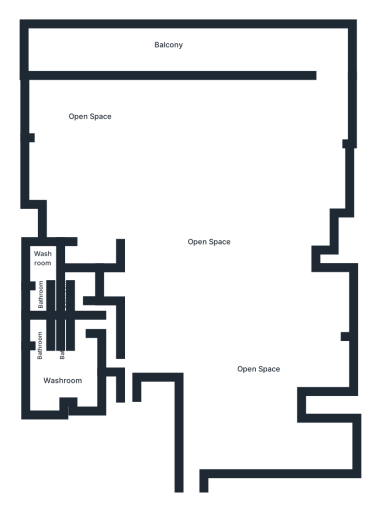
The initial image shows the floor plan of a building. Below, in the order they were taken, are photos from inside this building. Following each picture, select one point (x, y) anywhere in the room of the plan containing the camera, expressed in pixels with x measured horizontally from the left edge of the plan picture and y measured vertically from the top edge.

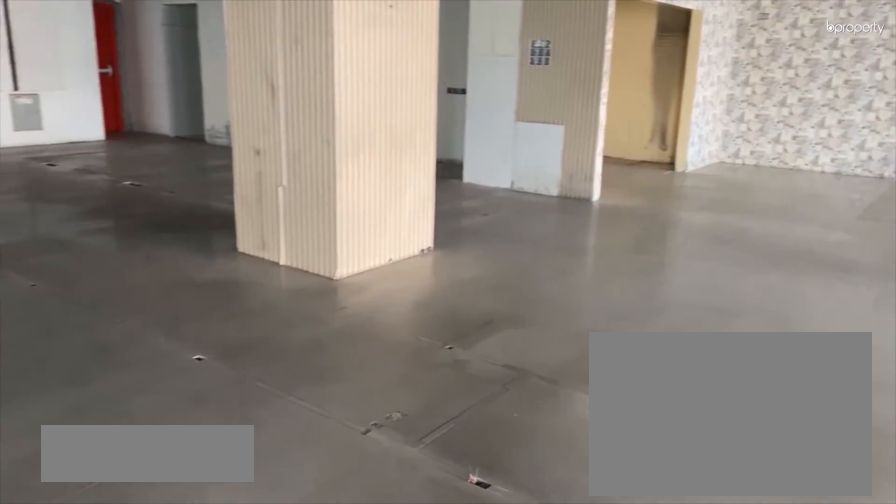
(189, 203)
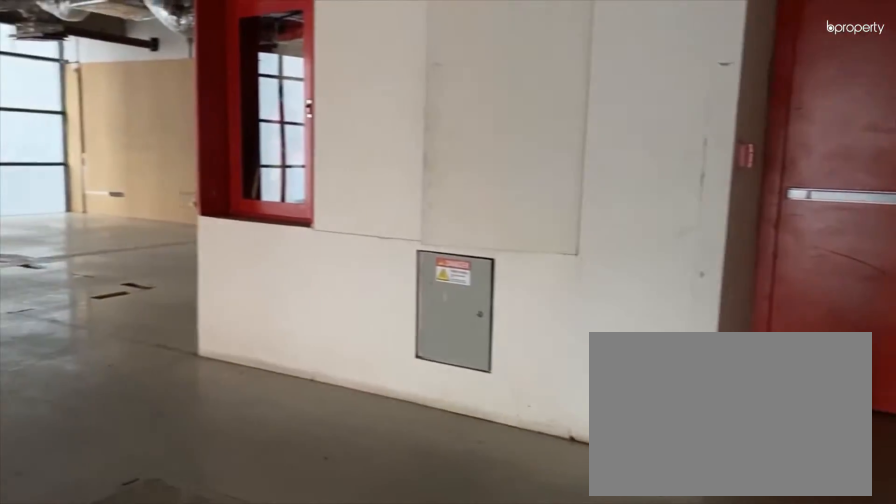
(157, 341)
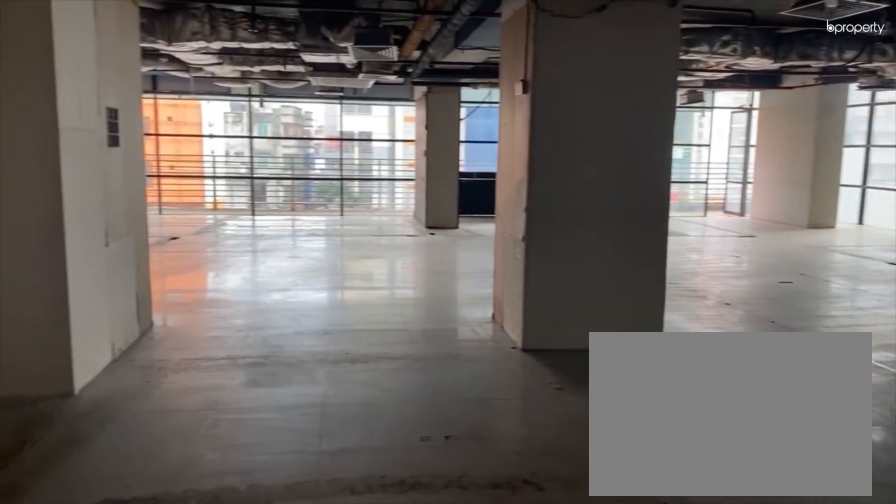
(157, 341)
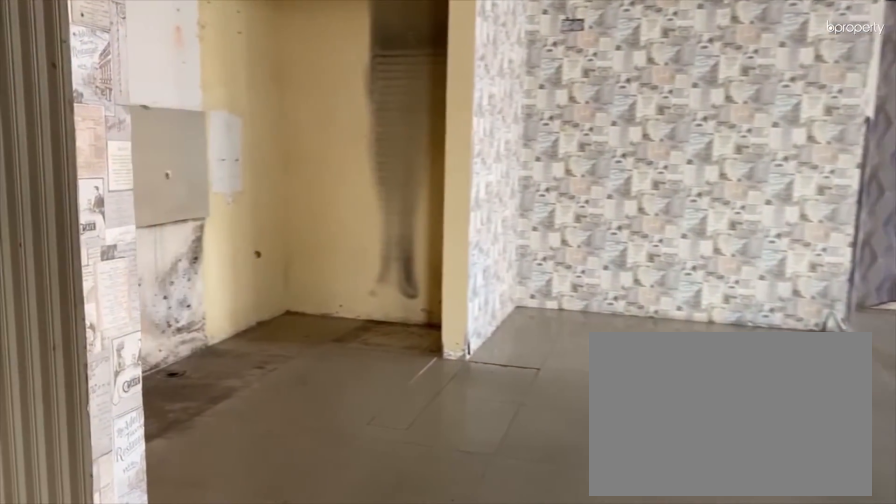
(100, 215)
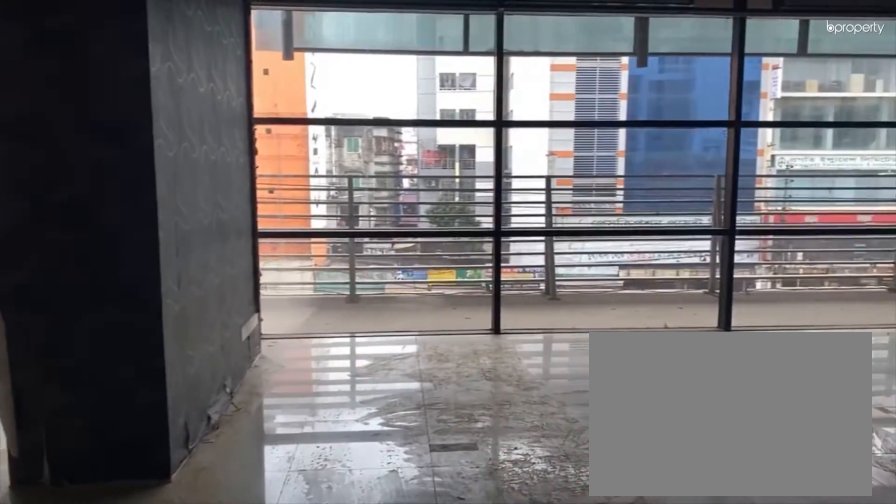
(130, 129)
